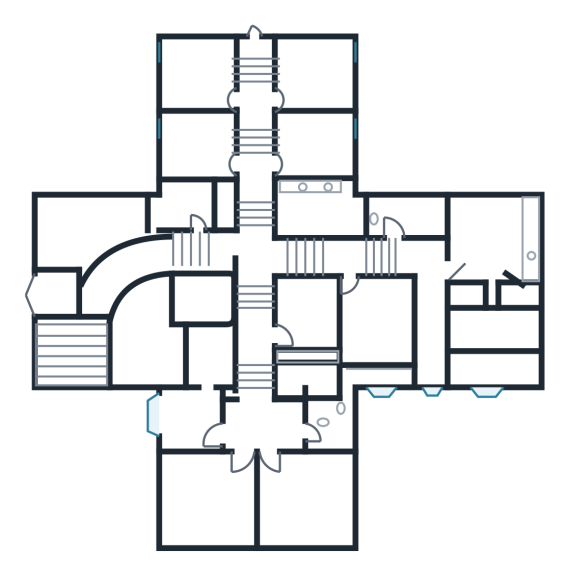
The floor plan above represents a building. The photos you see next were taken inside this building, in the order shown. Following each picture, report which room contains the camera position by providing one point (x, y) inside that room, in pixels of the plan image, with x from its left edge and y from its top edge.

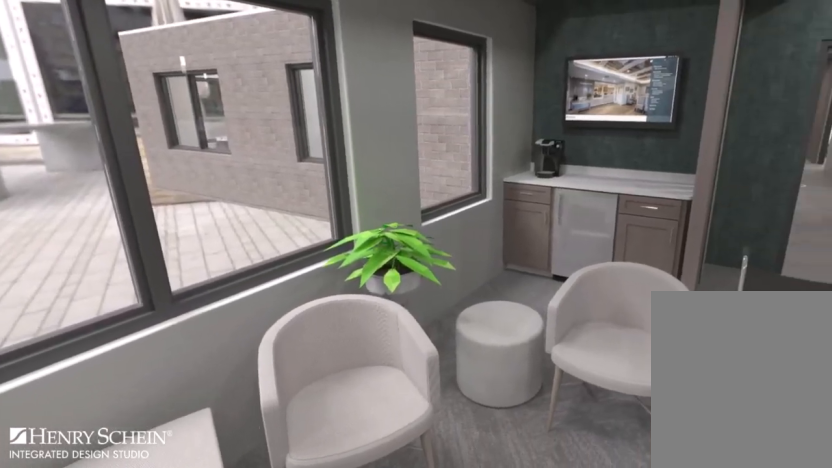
(103, 246)
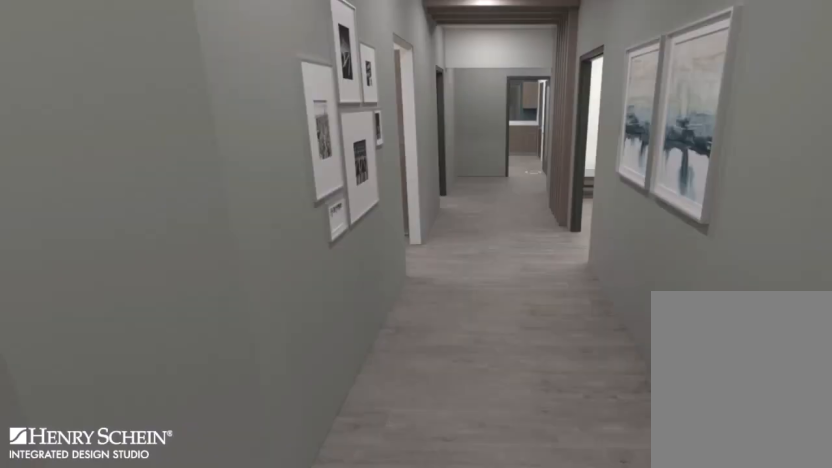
(258, 255)
